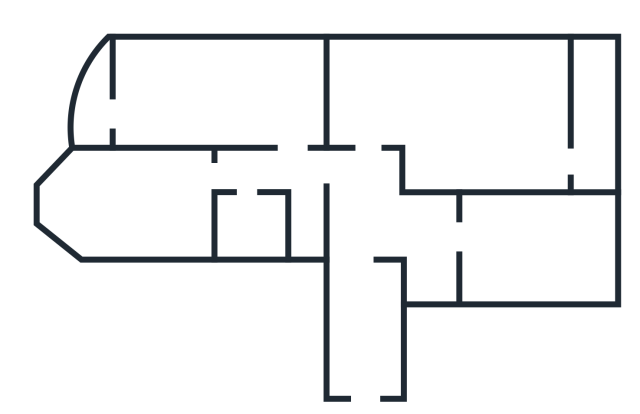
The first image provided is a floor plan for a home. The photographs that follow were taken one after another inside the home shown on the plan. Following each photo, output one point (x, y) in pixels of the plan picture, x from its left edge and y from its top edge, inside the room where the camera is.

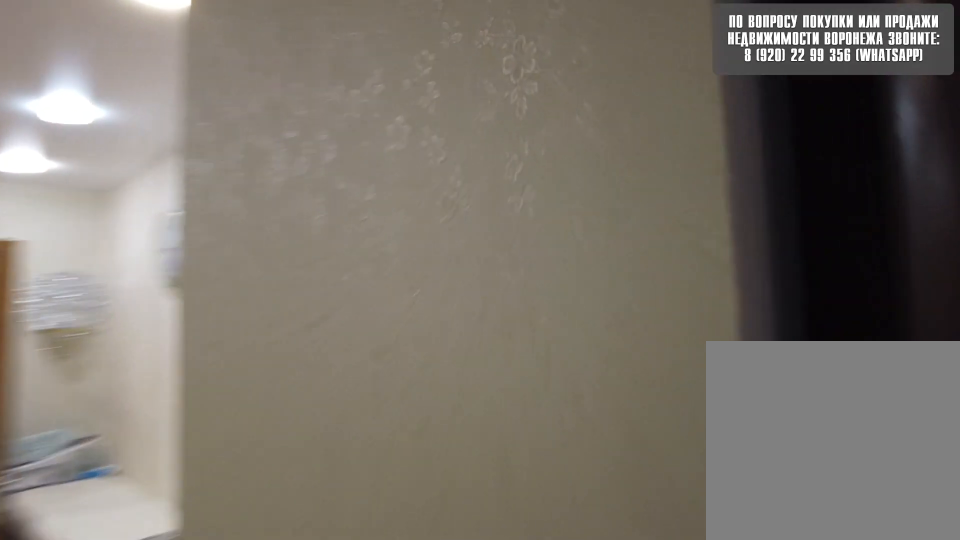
(369, 233)
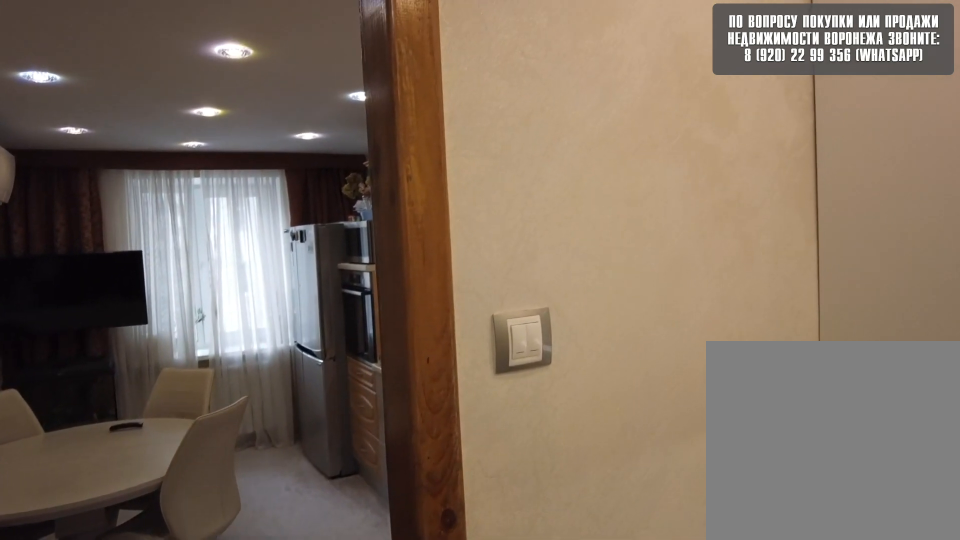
(437, 239)
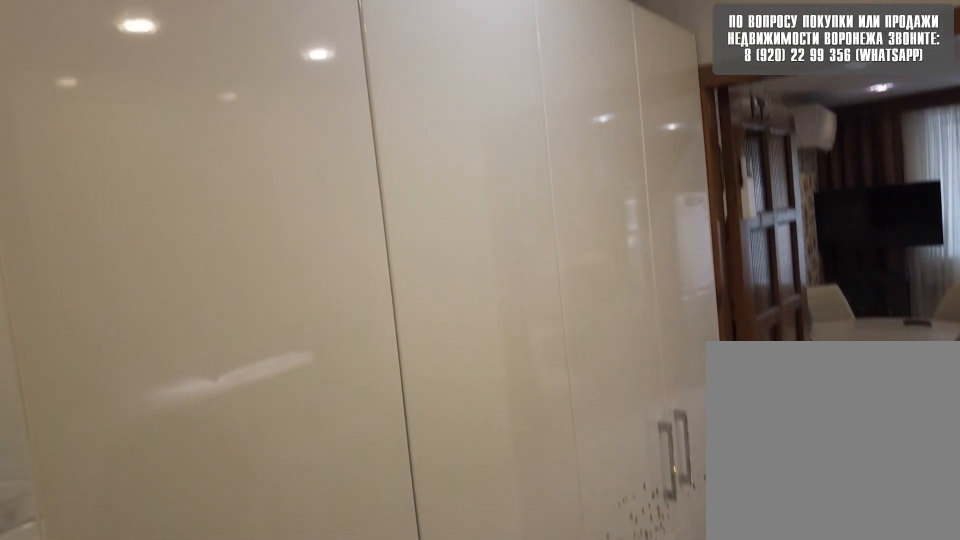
(437, 239)
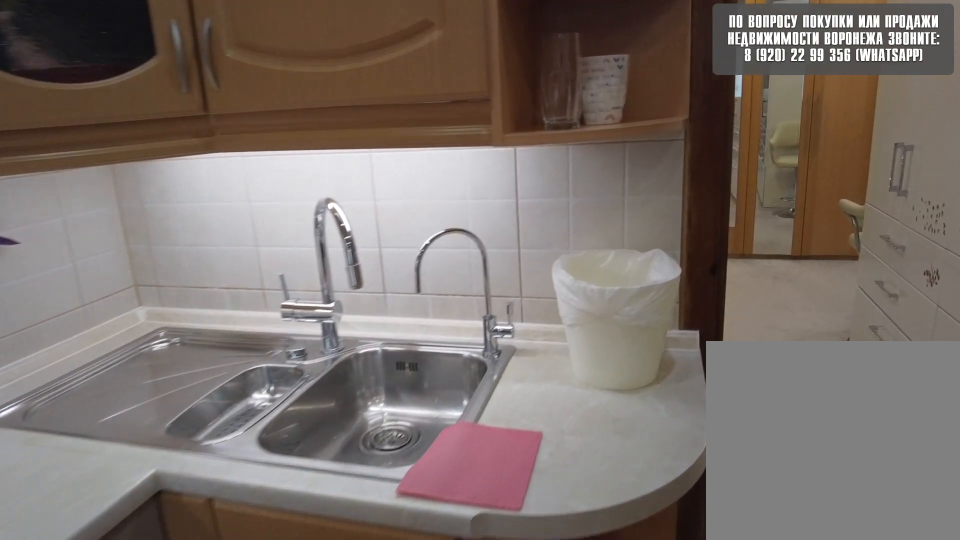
(512, 249)
